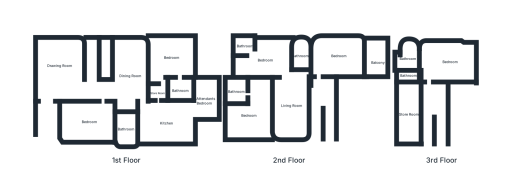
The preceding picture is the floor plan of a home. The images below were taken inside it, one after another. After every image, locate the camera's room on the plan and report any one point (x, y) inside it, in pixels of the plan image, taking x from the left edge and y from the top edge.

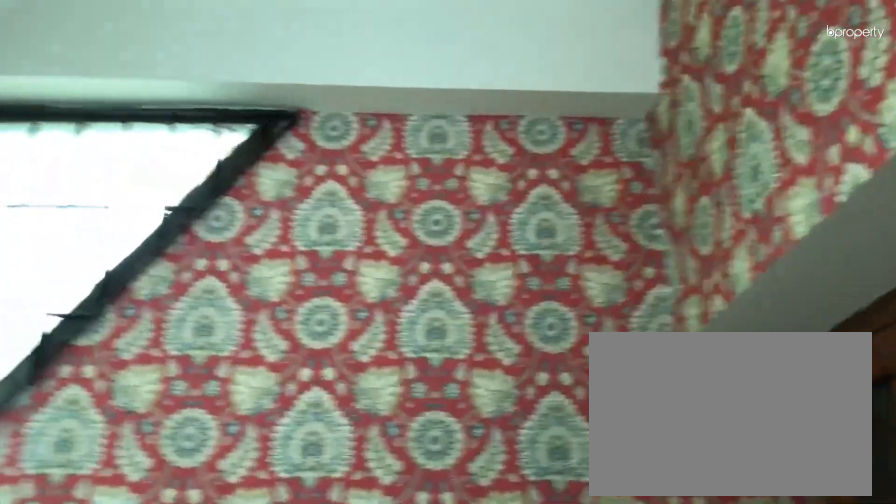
(377, 63)
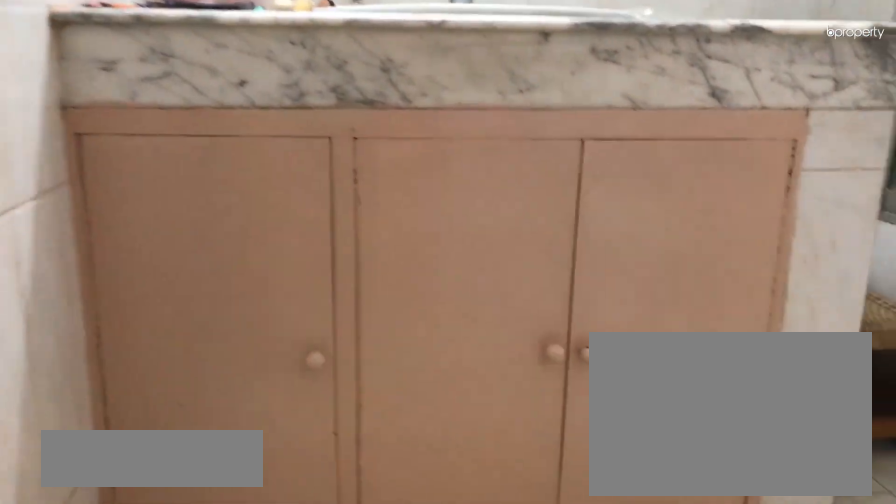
(298, 56)
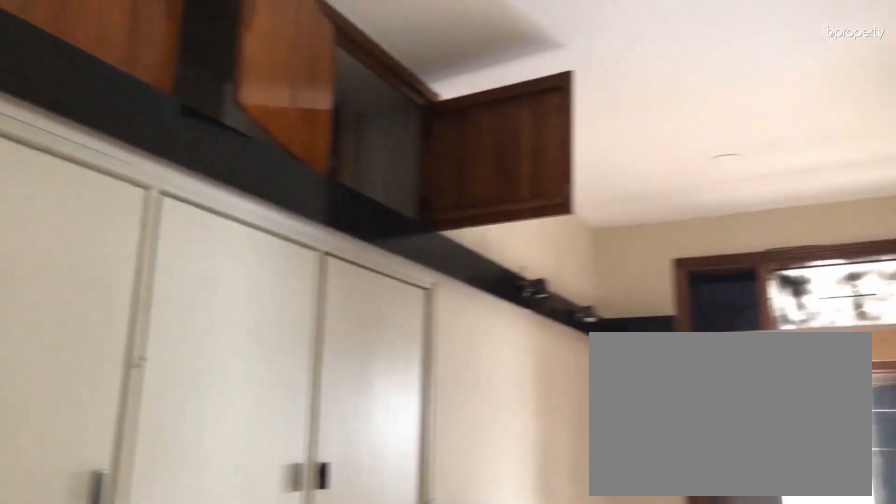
(265, 60)
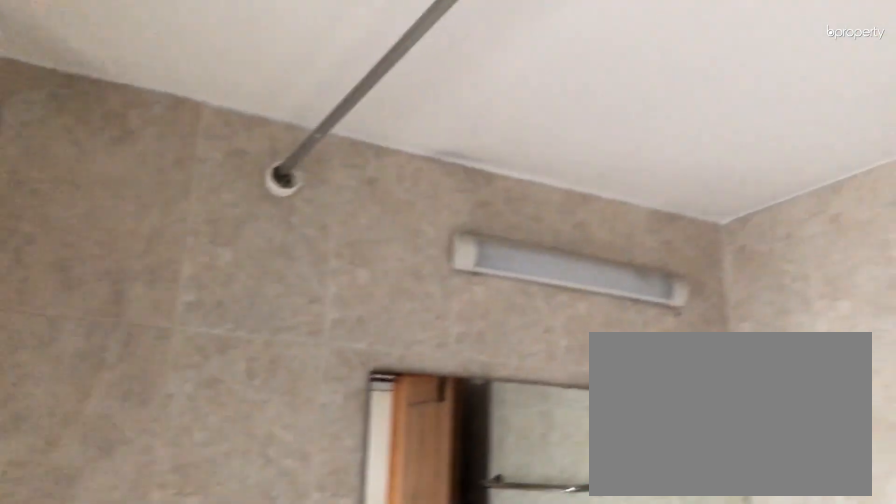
(243, 46)
